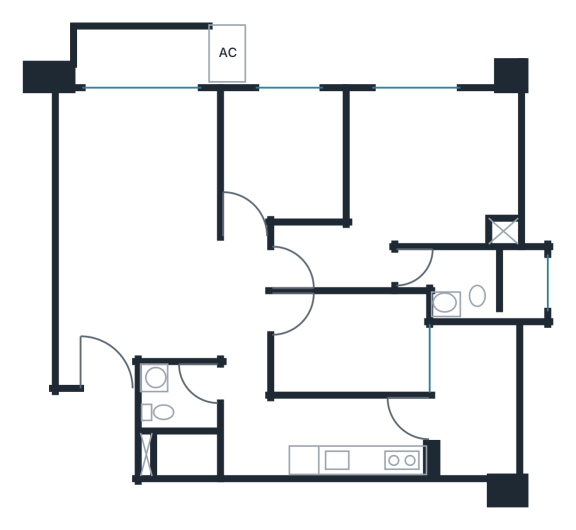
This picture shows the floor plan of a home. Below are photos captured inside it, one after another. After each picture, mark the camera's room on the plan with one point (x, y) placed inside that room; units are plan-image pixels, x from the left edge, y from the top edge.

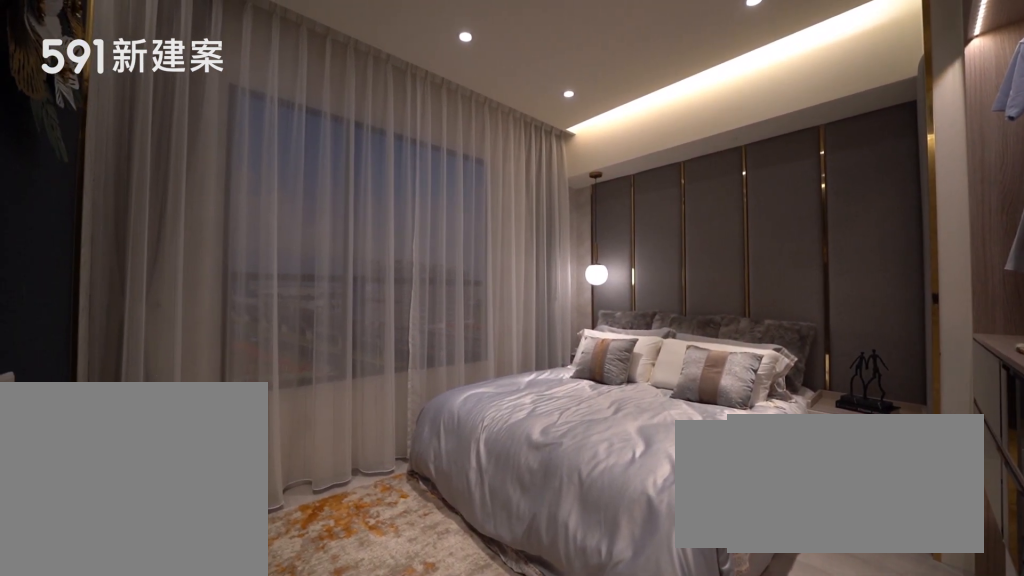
(408, 184)
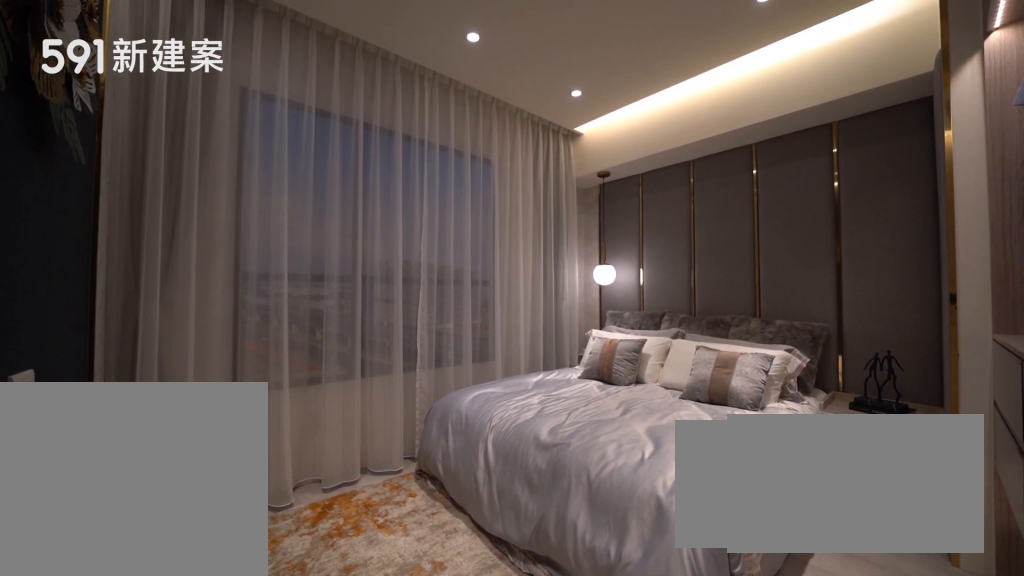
(408, 184)
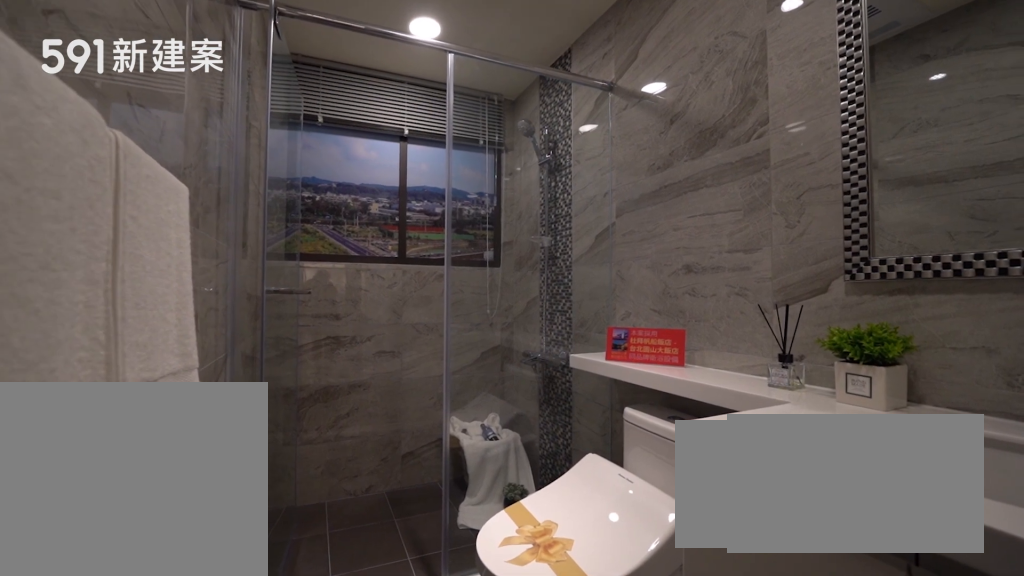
(482, 282)
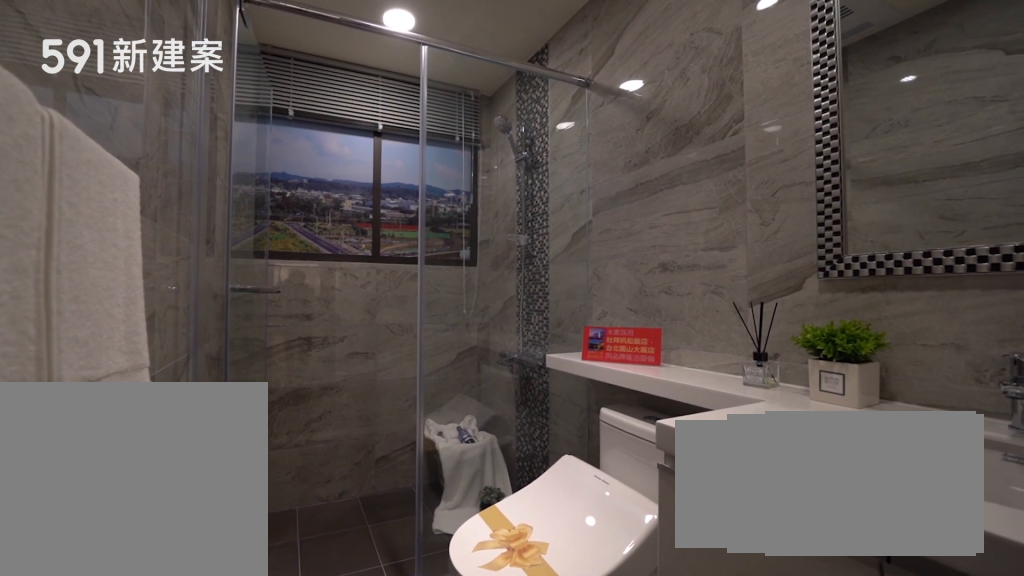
(482, 282)
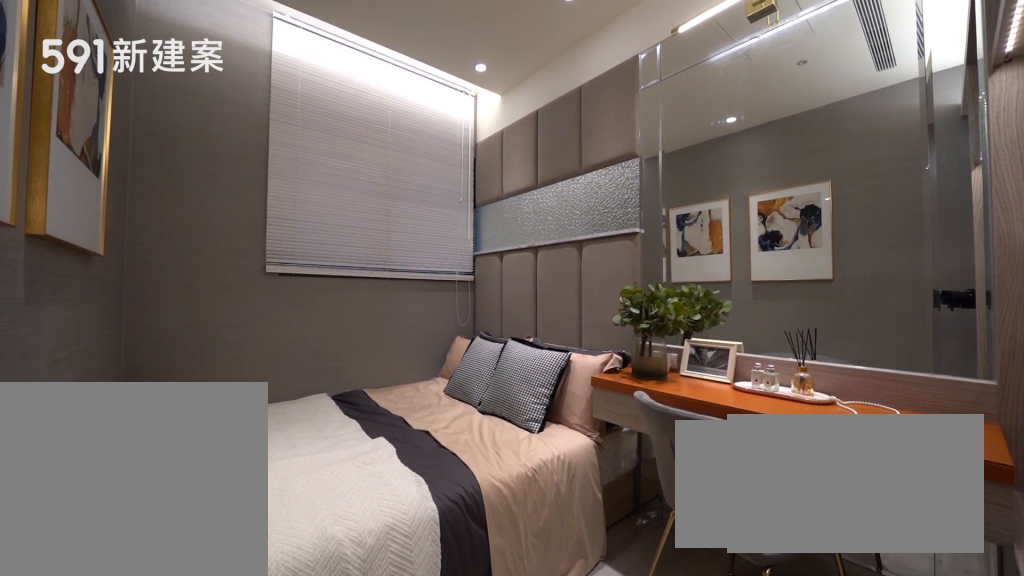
(351, 345)
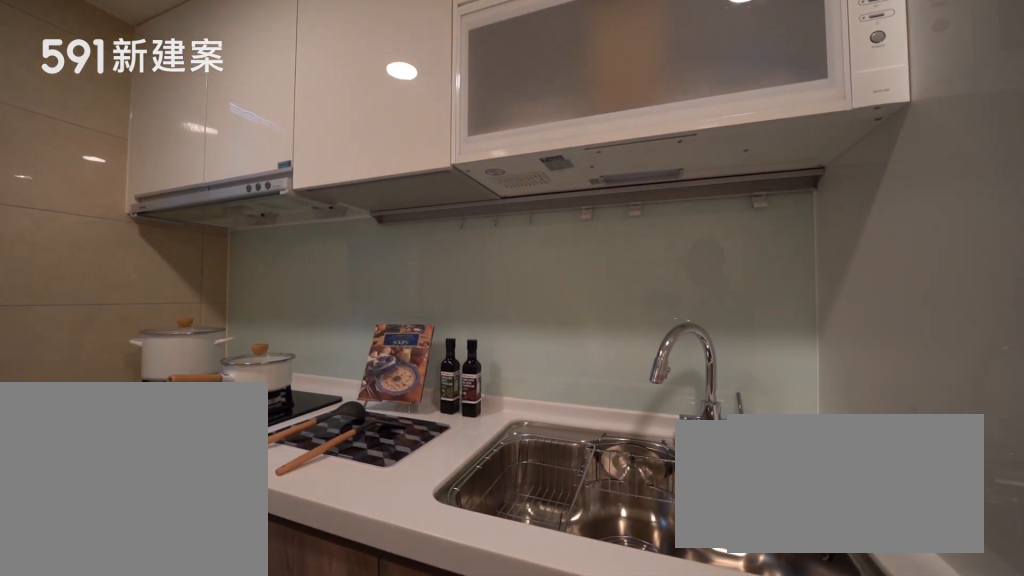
(328, 437)
